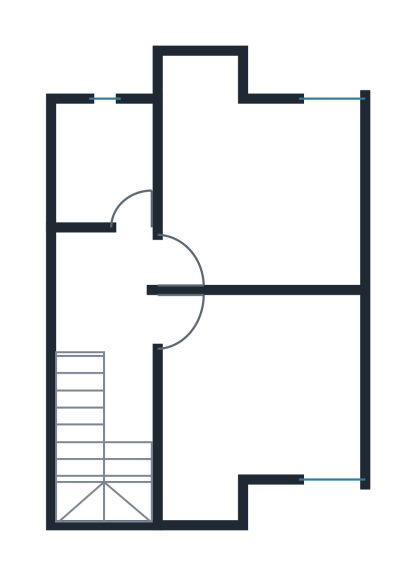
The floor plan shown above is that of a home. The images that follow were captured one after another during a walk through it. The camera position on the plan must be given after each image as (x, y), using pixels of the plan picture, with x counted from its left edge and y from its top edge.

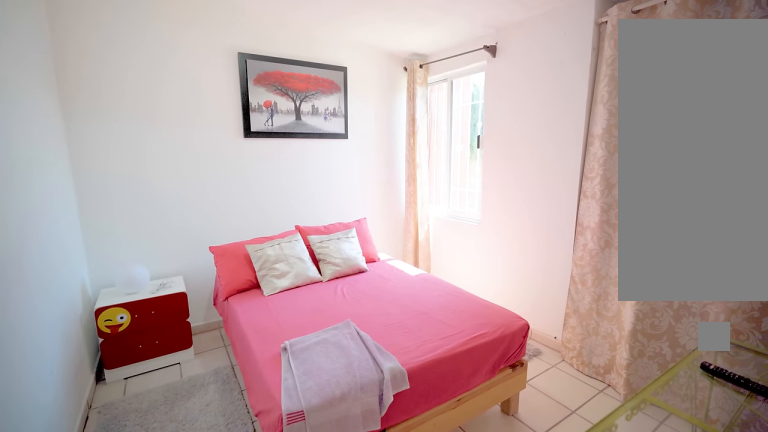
(171, 320)
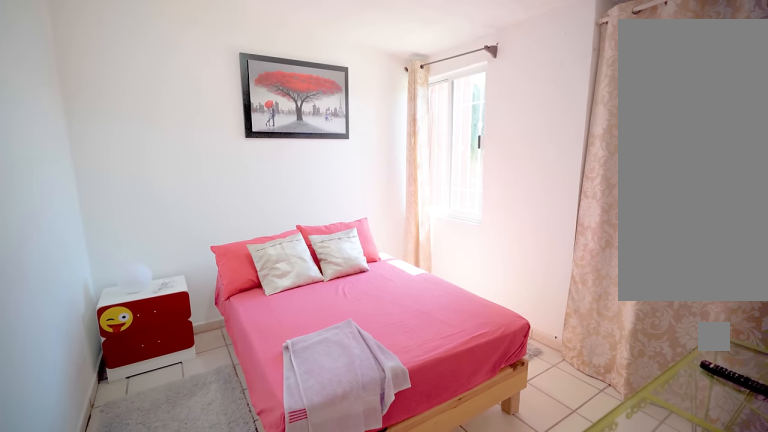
(171, 320)
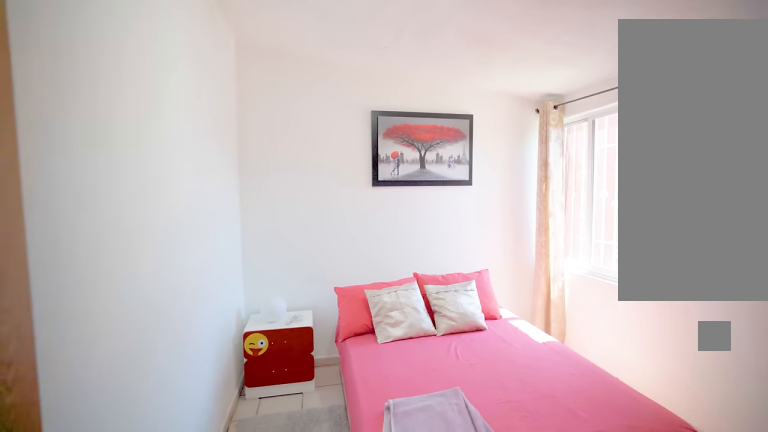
(172, 319)
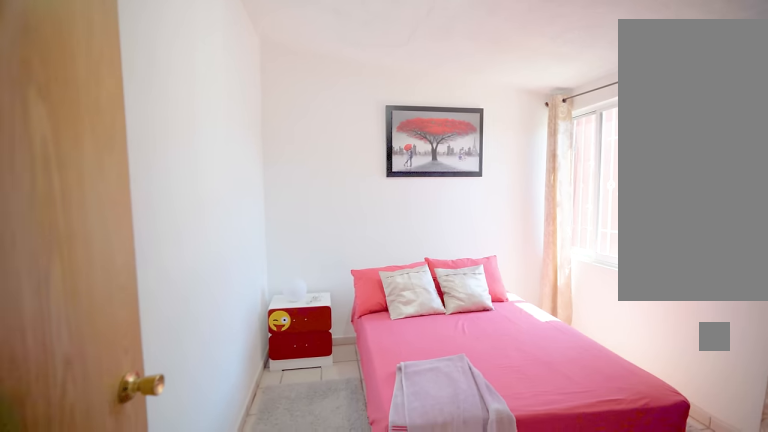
(172, 319)
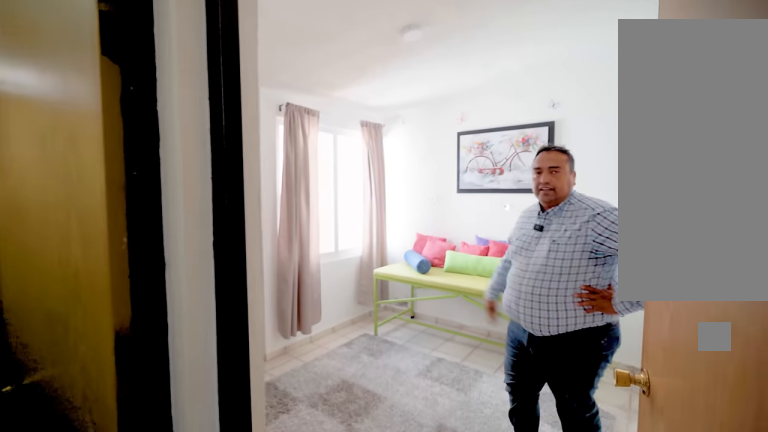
(114, 315)
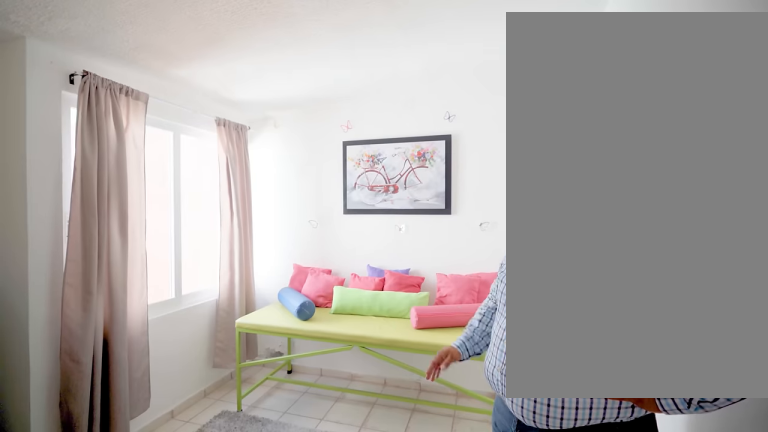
(179, 261)
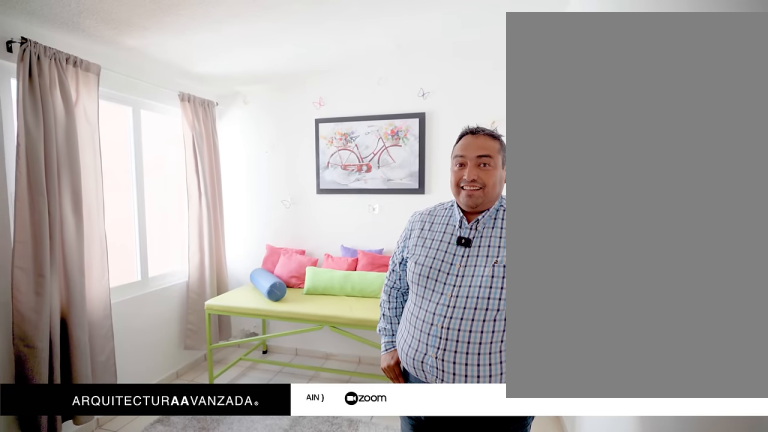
(180, 261)
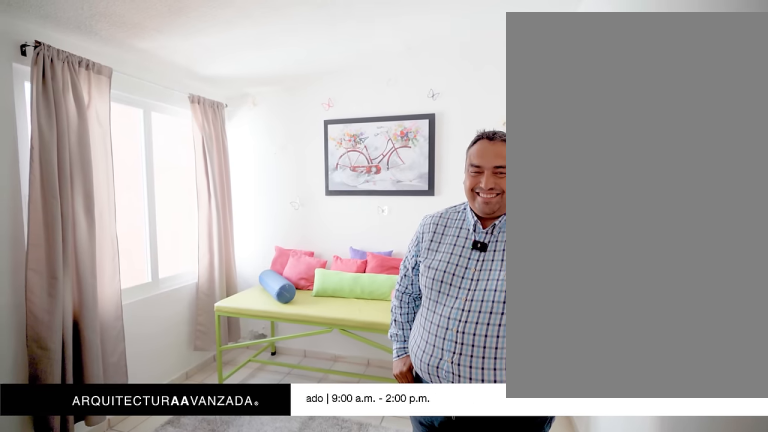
(179, 261)
